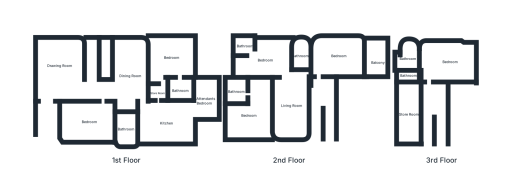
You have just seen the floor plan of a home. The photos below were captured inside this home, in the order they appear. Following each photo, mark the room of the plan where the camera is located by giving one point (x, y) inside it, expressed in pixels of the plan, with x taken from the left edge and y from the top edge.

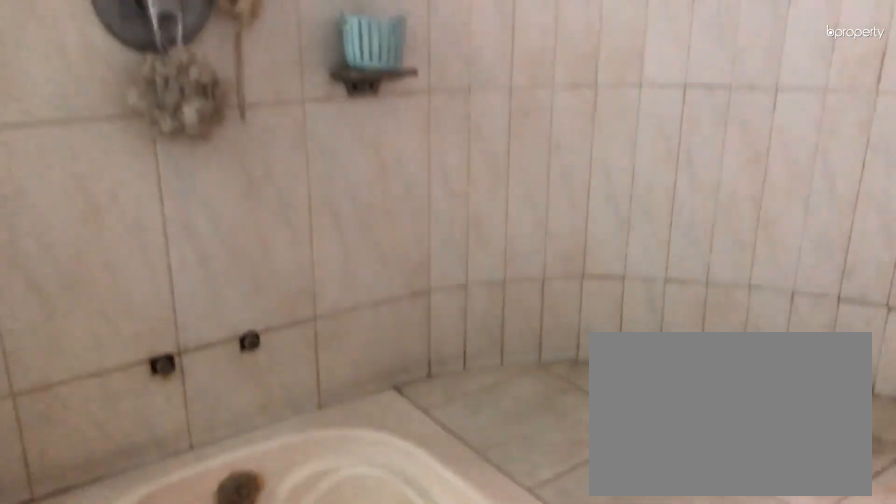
(298, 56)
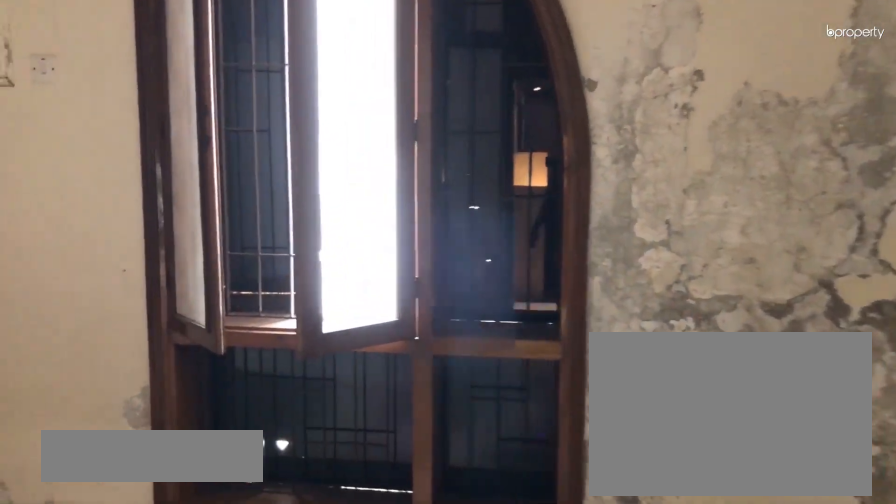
(265, 60)
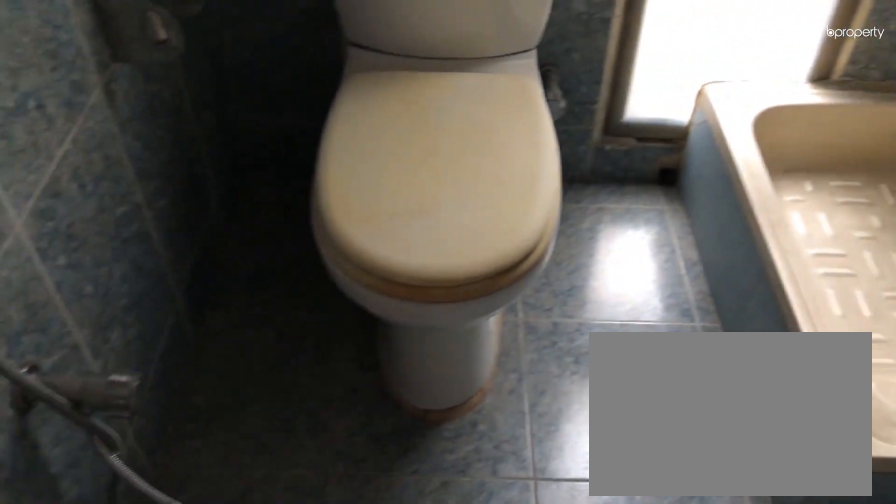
(243, 46)
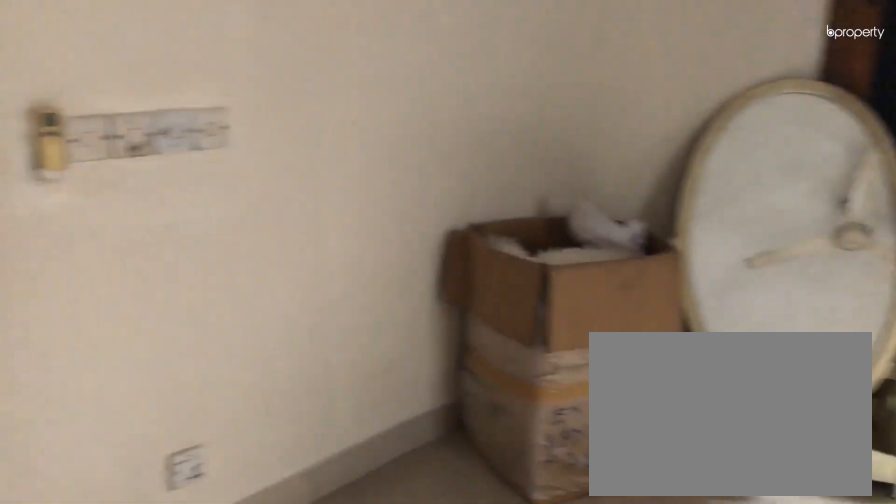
(248, 116)
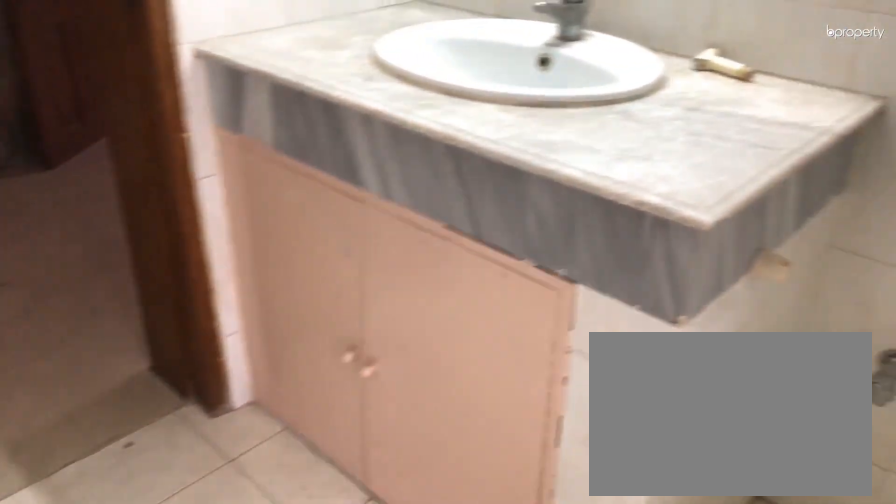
(234, 92)
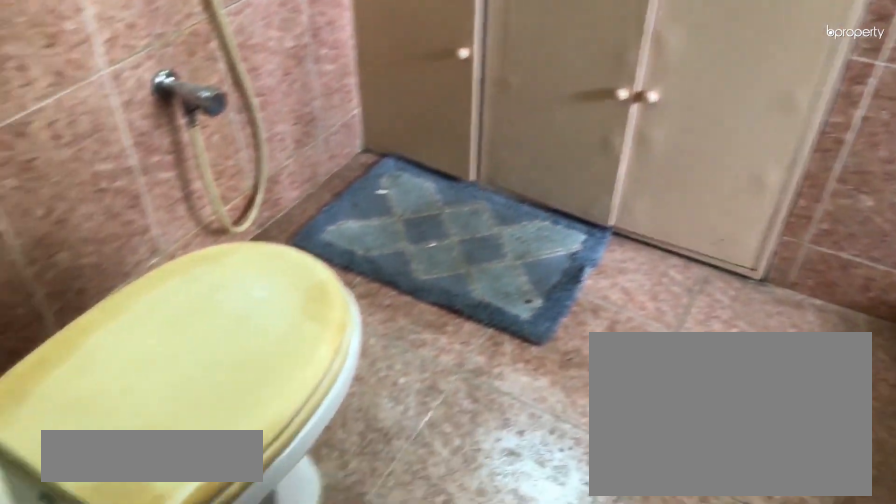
(406, 58)
